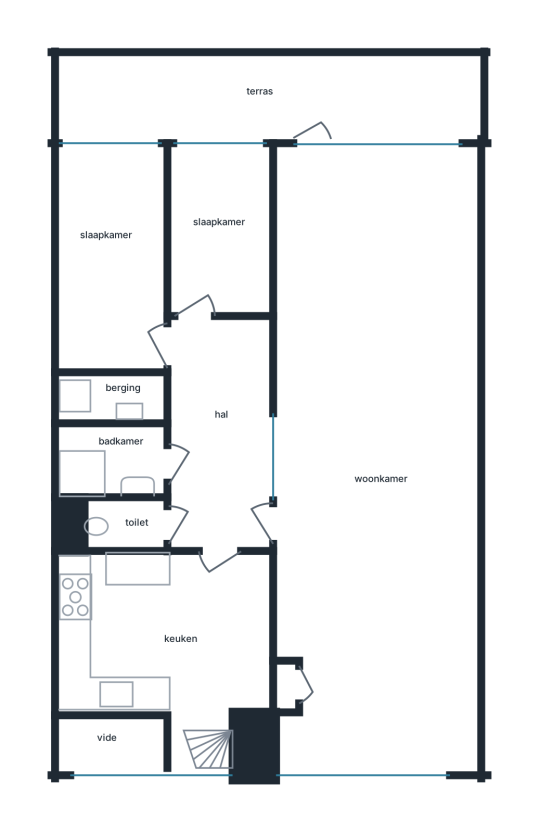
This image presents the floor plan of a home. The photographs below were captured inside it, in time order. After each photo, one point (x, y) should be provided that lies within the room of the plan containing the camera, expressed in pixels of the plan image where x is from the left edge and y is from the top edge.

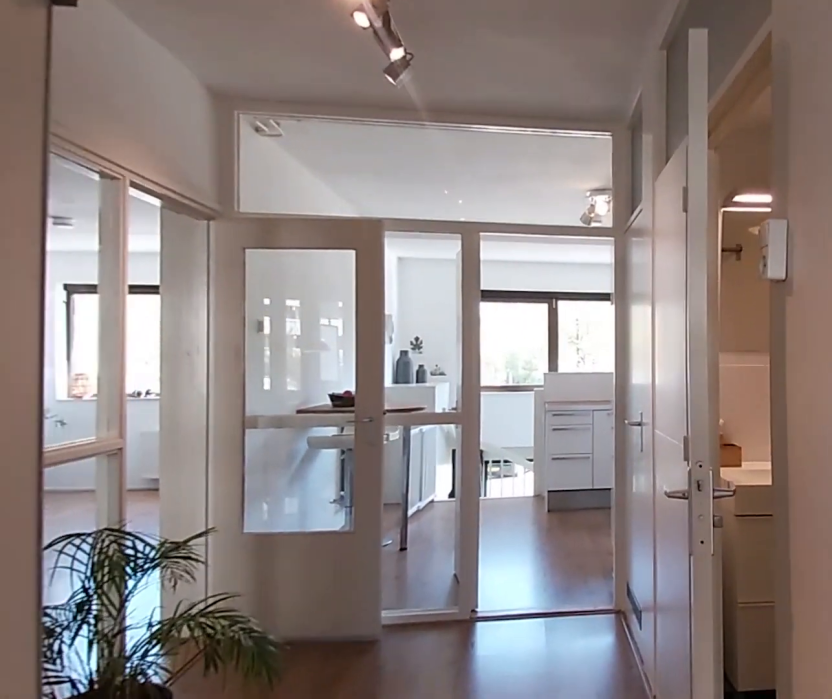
(220, 433)
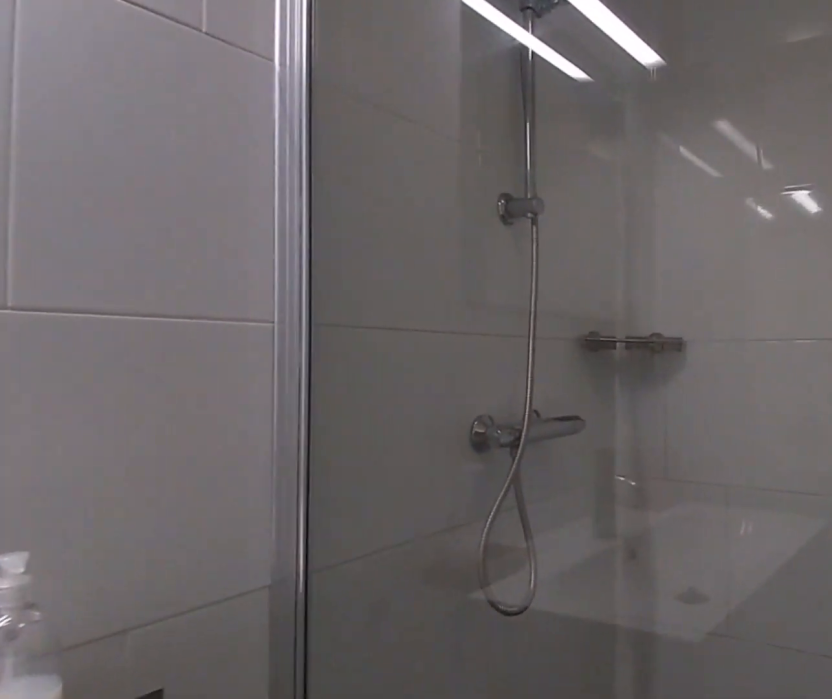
(115, 461)
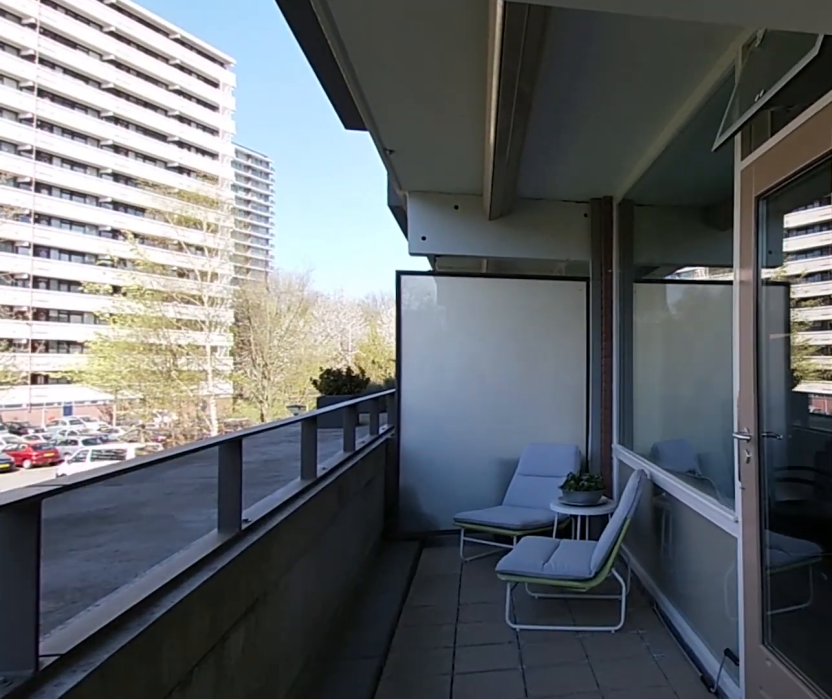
(270, 96)
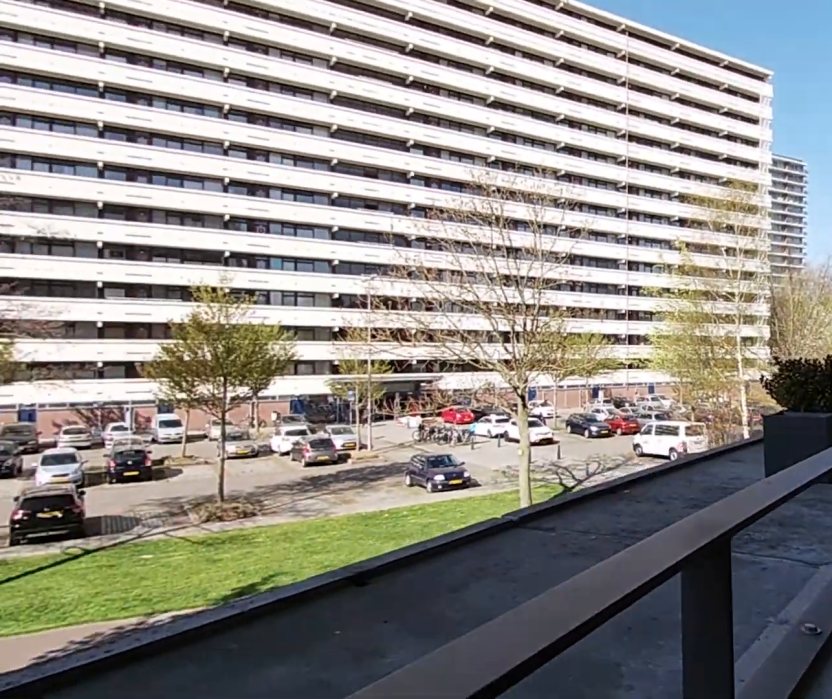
(270, 96)
